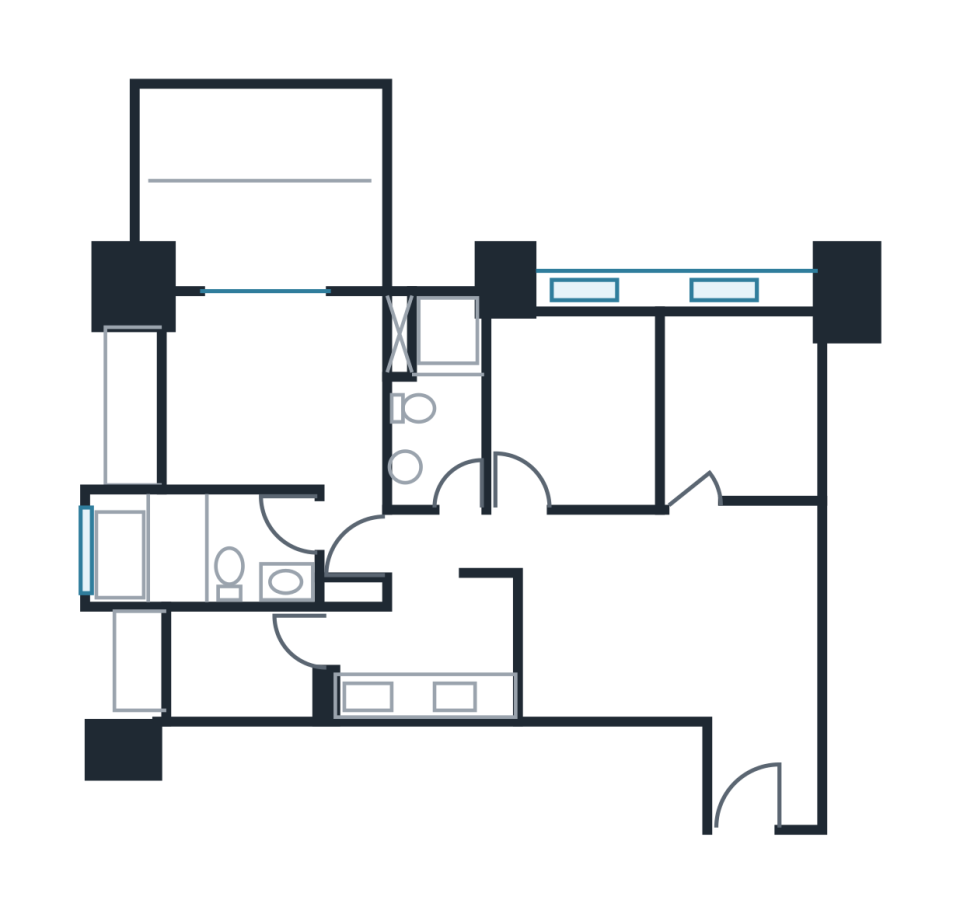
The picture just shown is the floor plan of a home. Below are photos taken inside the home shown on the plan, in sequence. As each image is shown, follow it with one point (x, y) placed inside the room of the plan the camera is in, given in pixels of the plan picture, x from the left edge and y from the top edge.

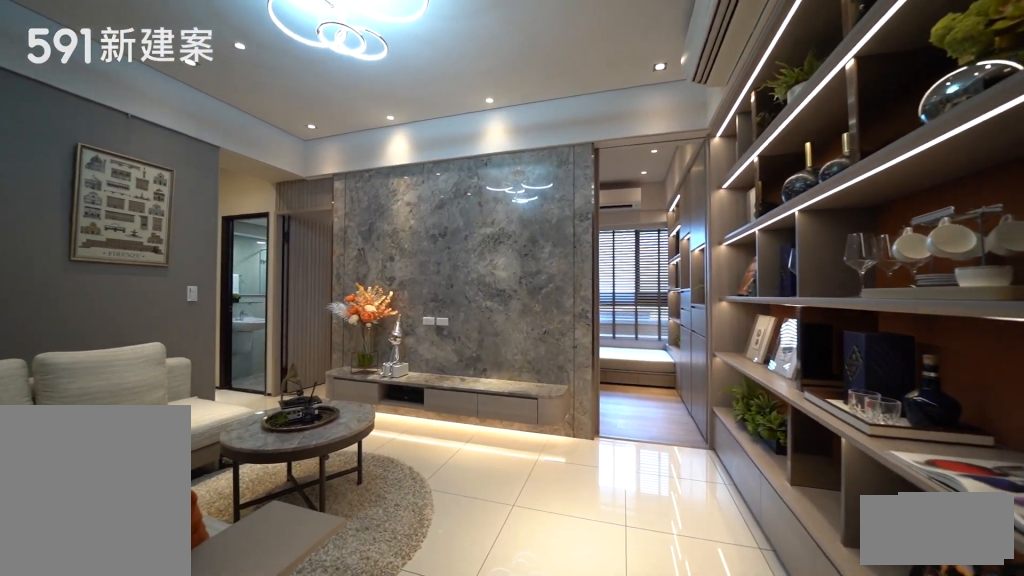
(664, 615)
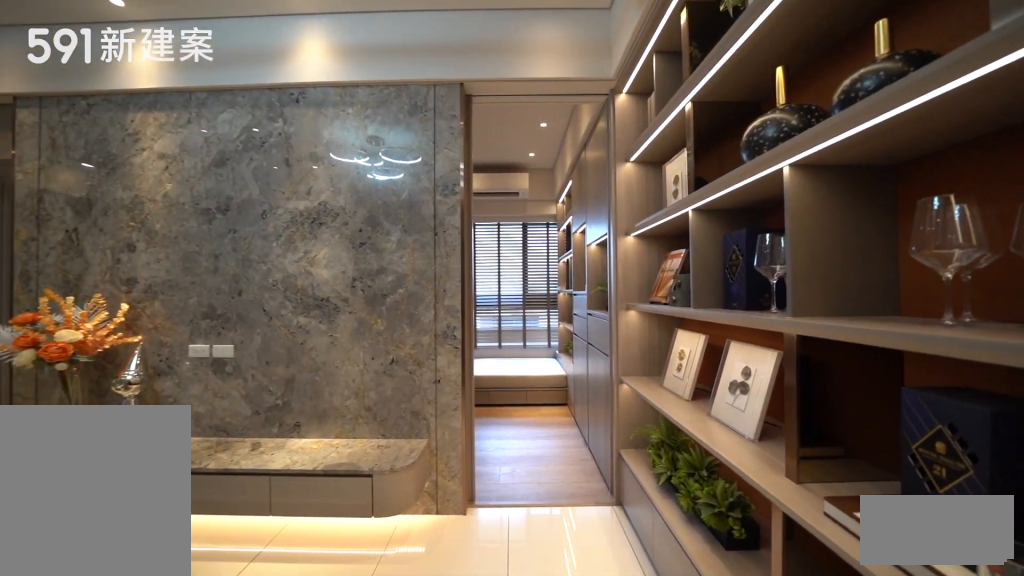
(664, 615)
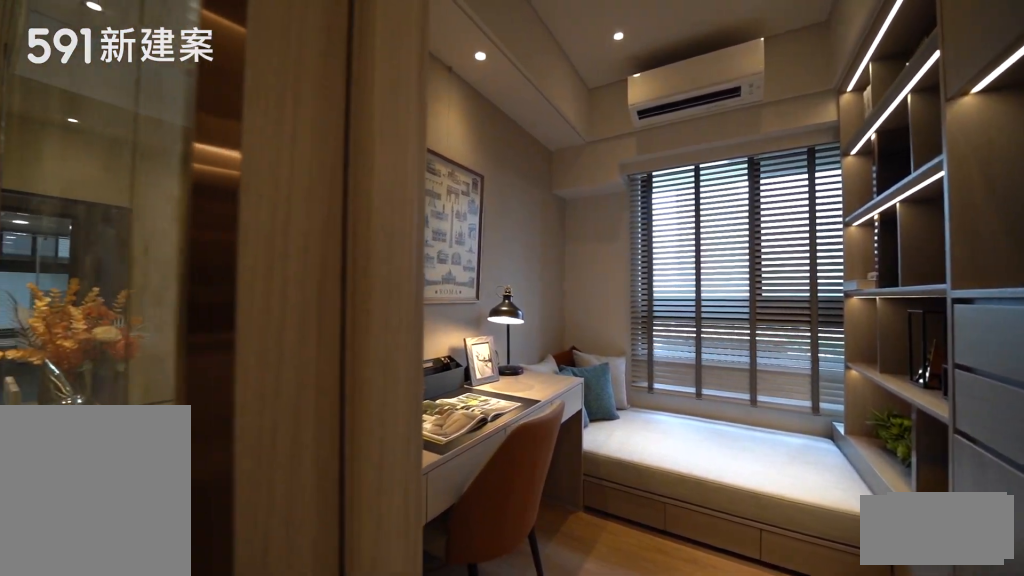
(737, 408)
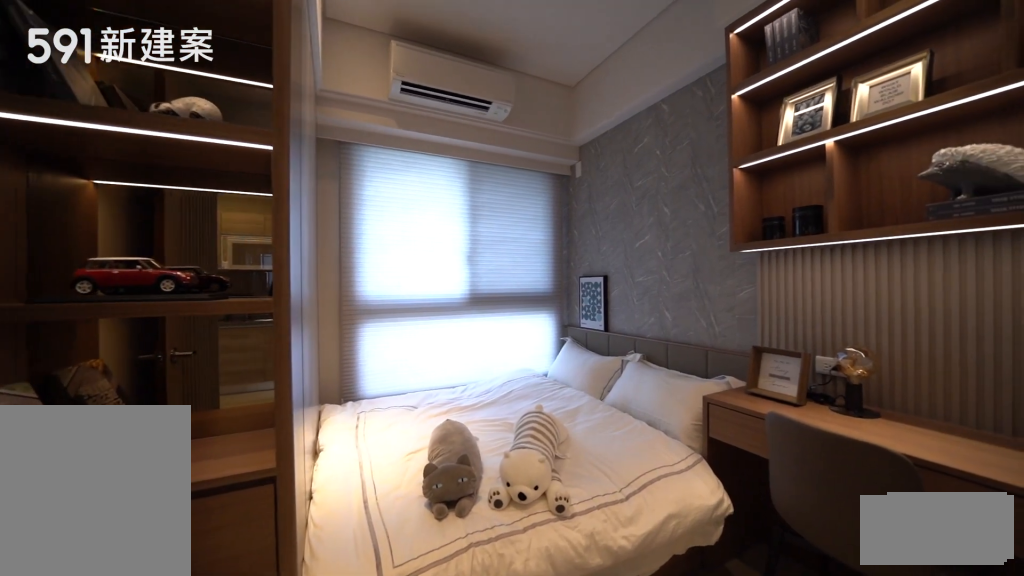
(572, 402)
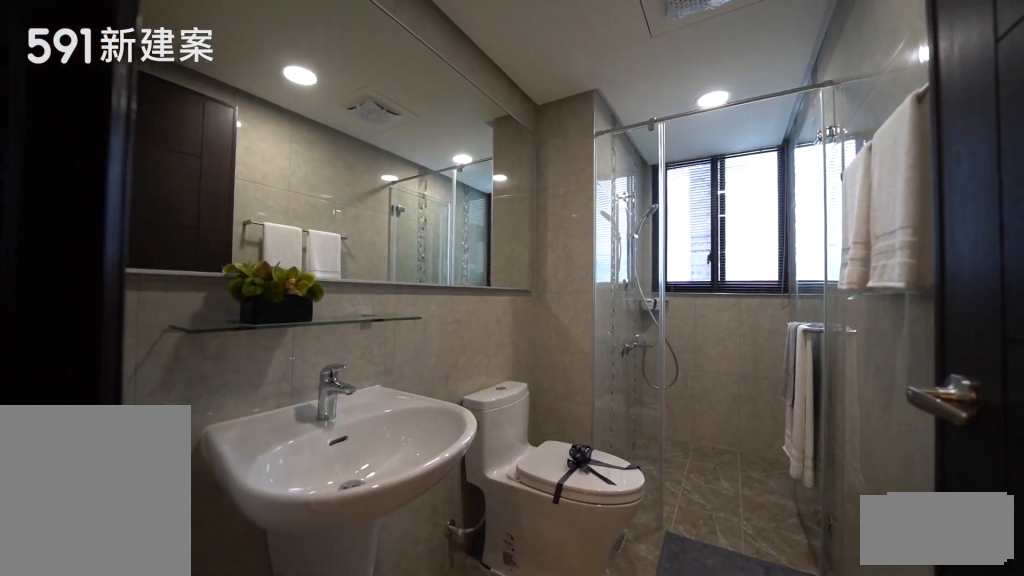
(434, 393)
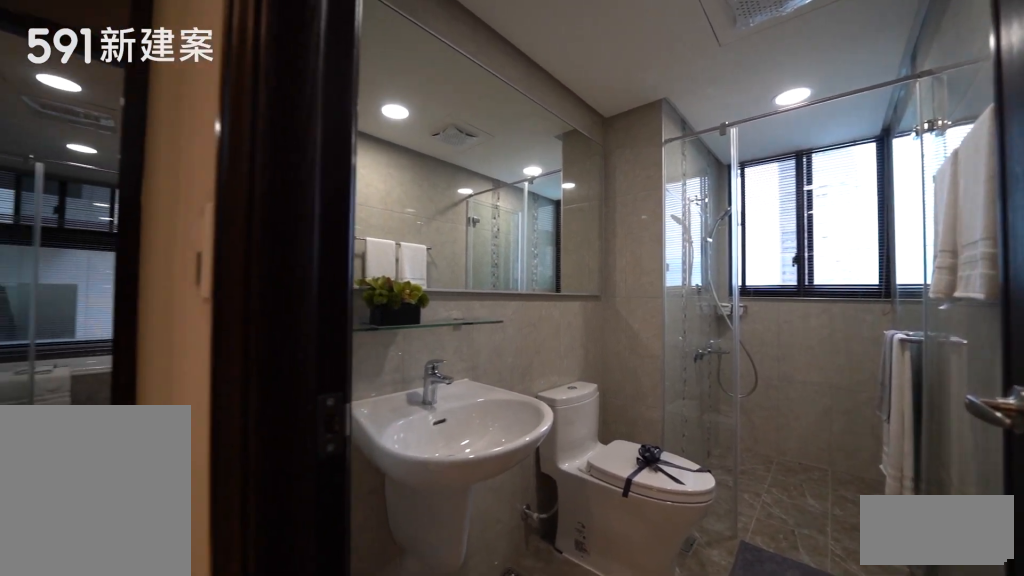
(434, 393)
